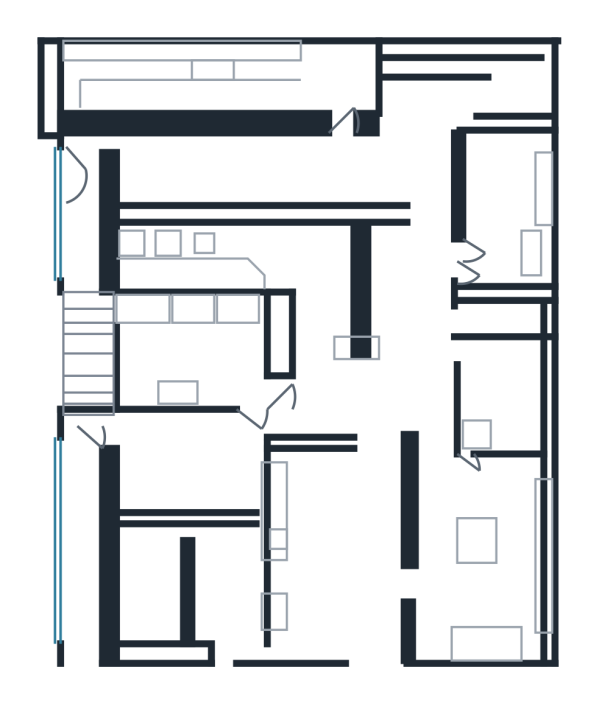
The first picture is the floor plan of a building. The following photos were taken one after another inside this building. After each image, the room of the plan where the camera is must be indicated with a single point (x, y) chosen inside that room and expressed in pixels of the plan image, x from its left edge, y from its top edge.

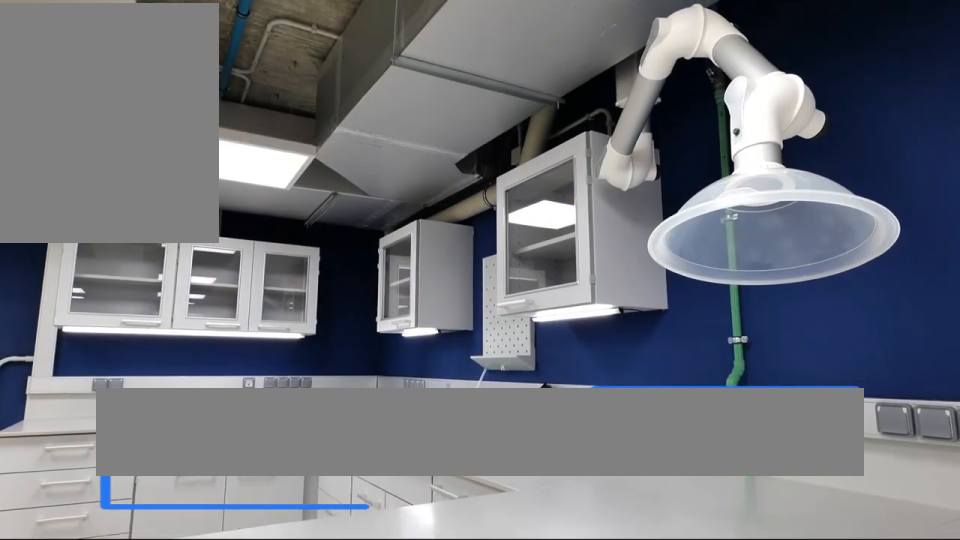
(479, 560)
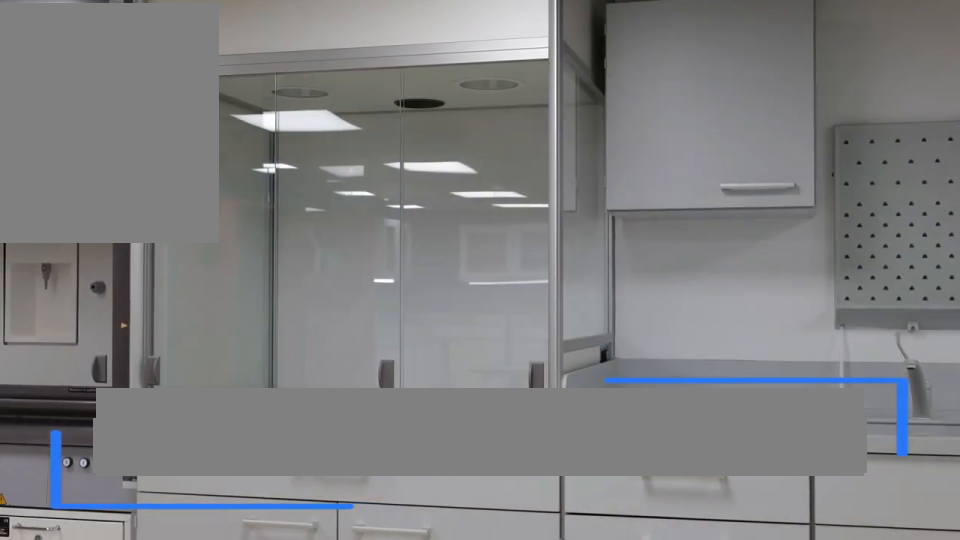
(333, 551)
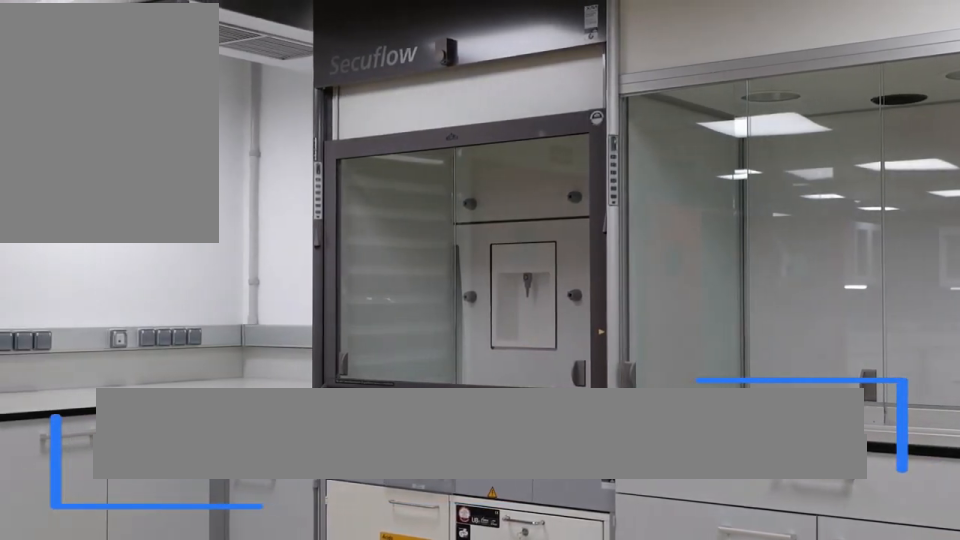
(333, 551)
